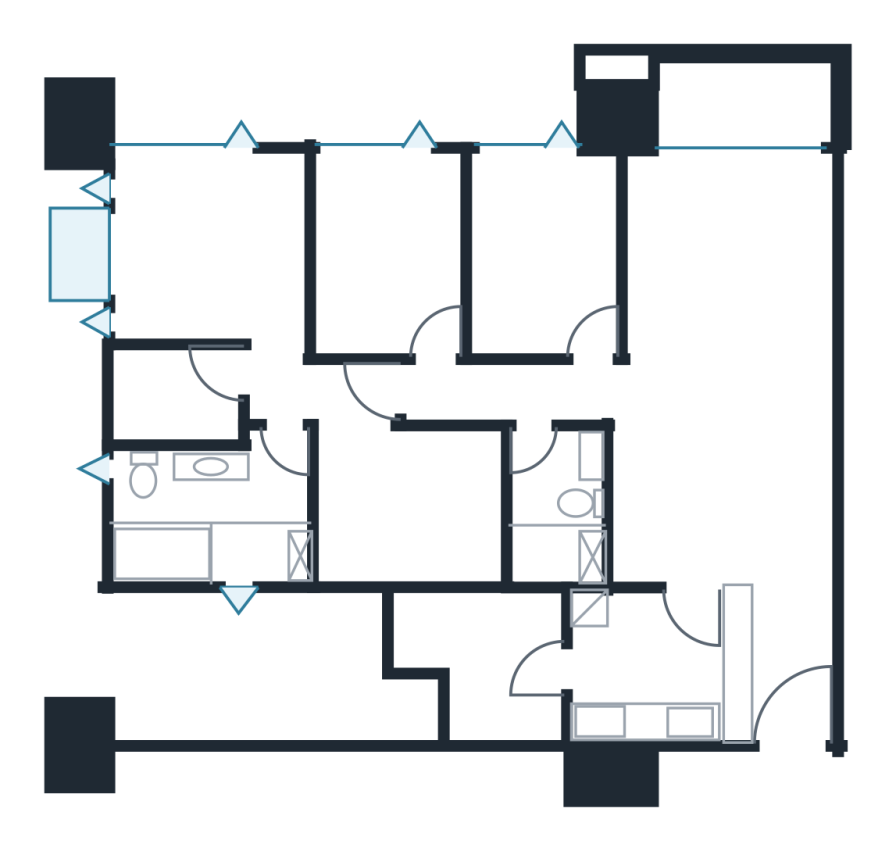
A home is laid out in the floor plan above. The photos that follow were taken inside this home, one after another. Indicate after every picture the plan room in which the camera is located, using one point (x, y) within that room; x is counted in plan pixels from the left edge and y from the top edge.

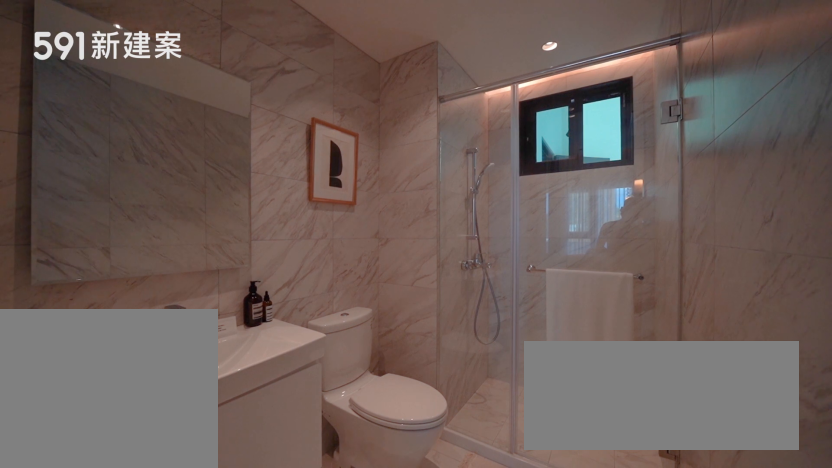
(554, 513)
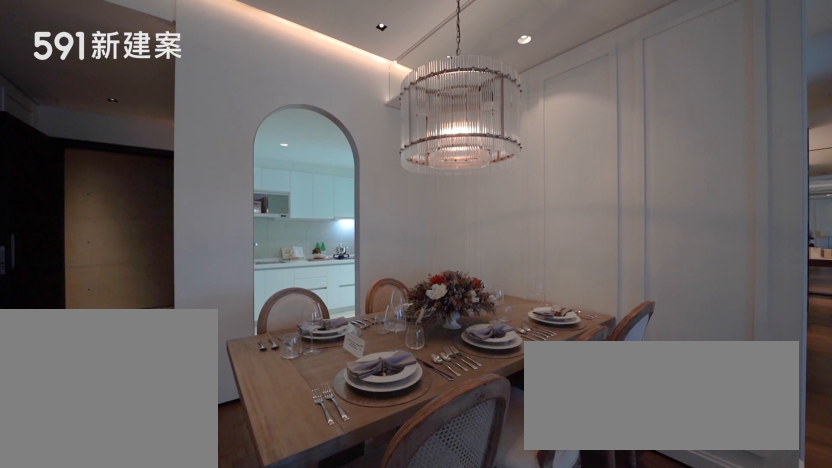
(718, 505)
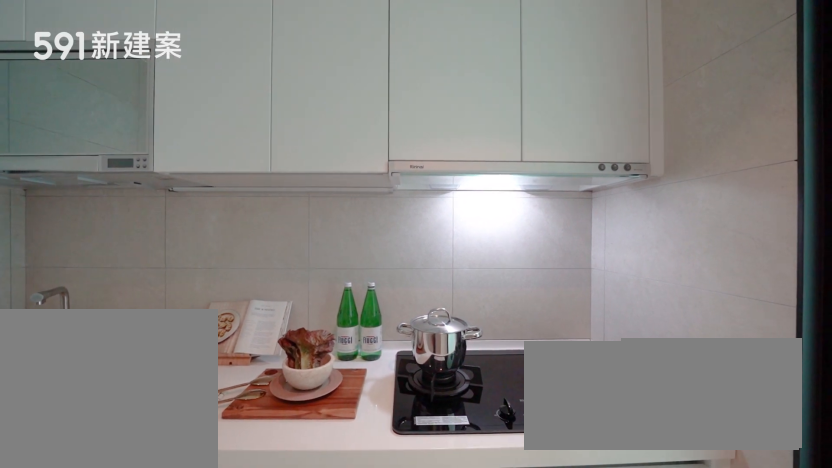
(641, 667)
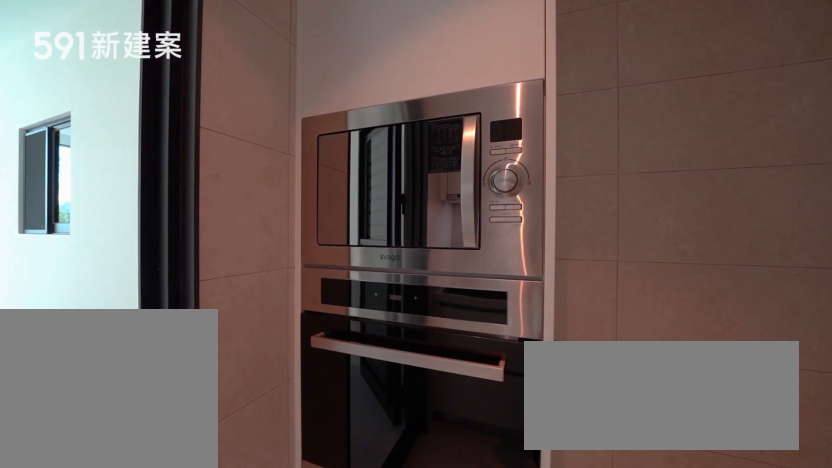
(641, 667)
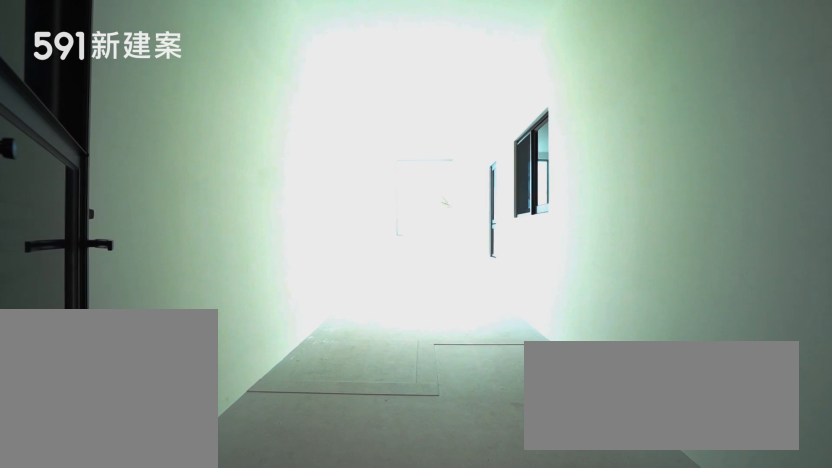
(484, 658)
